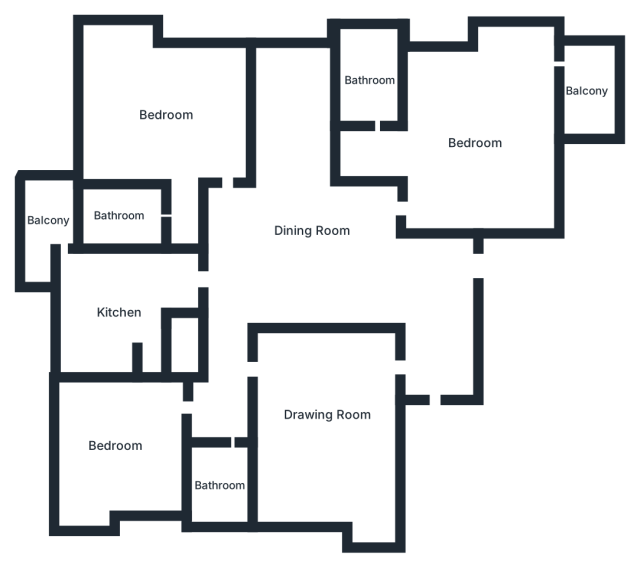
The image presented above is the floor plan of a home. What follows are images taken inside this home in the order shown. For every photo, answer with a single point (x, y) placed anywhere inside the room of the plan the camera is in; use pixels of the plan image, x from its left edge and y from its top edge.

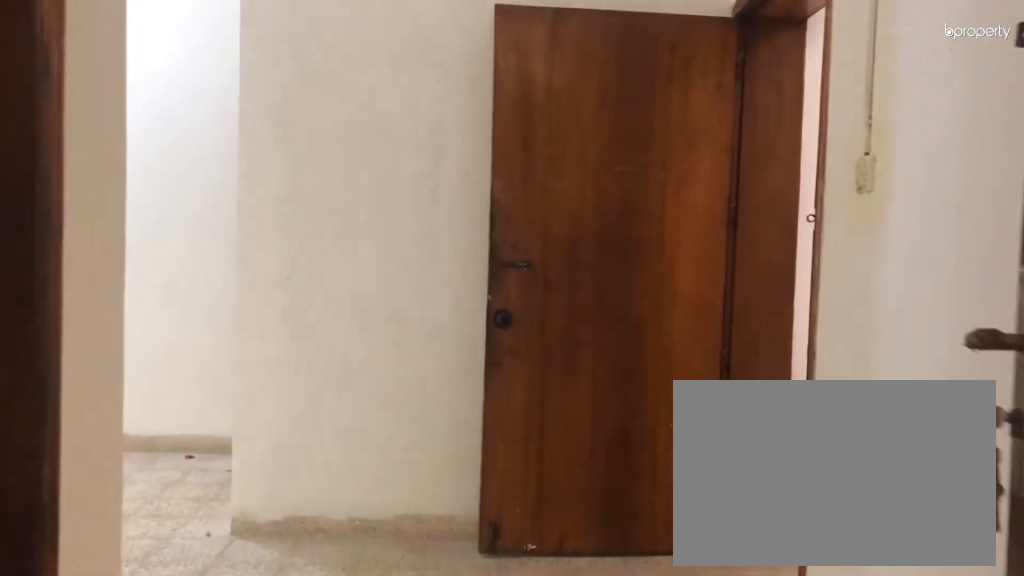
(434, 347)
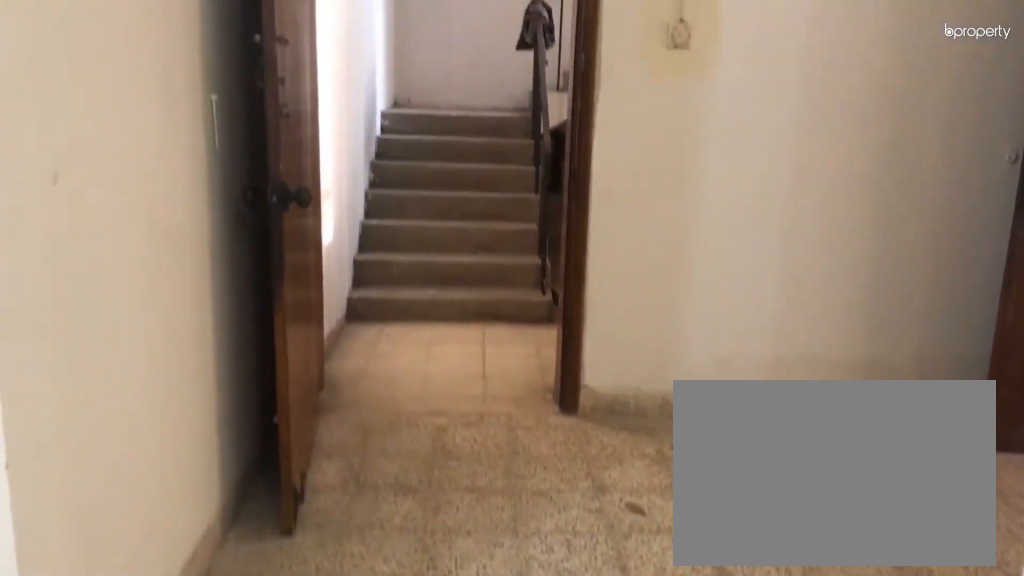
(306, 228)
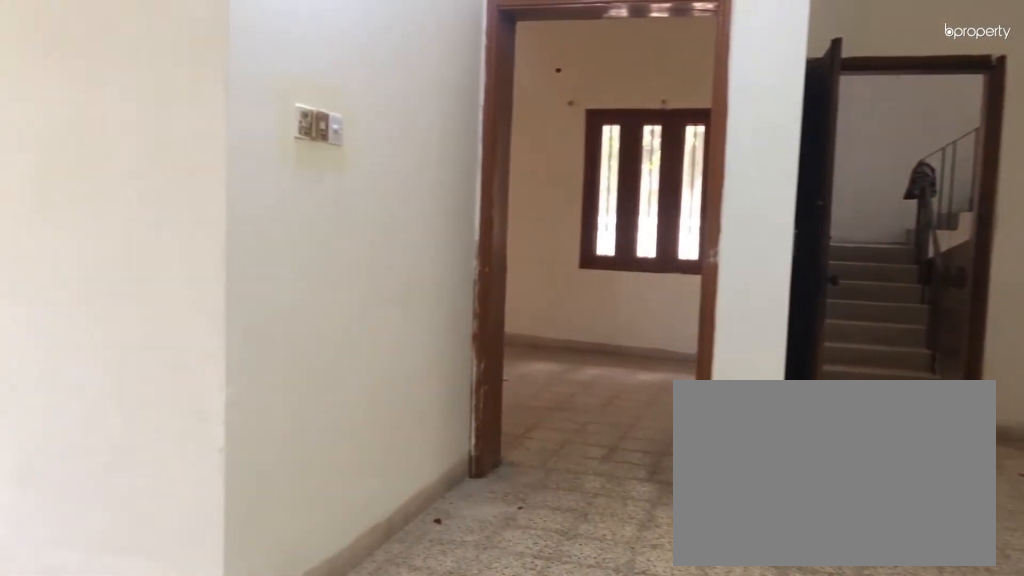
(306, 228)
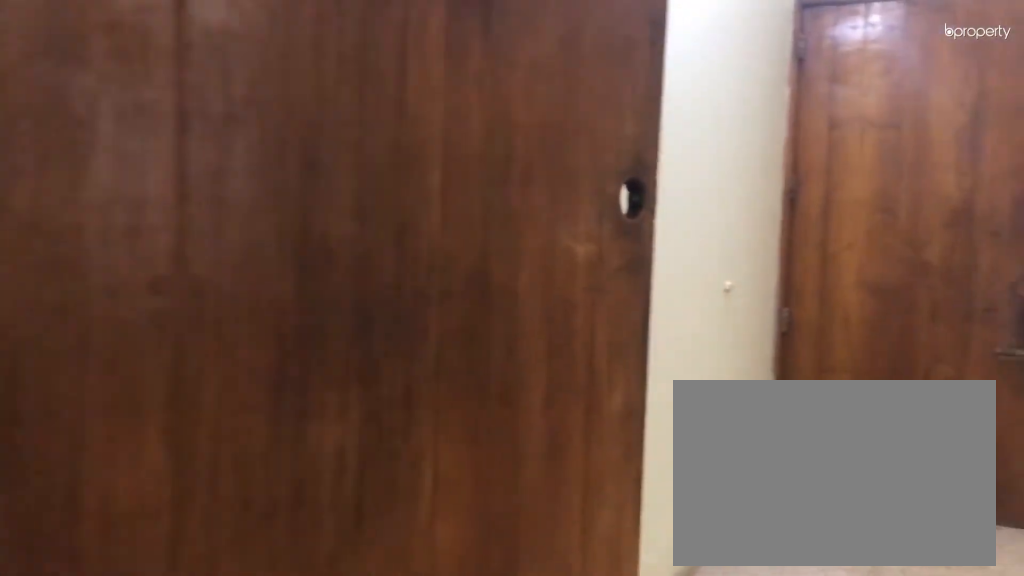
(328, 415)
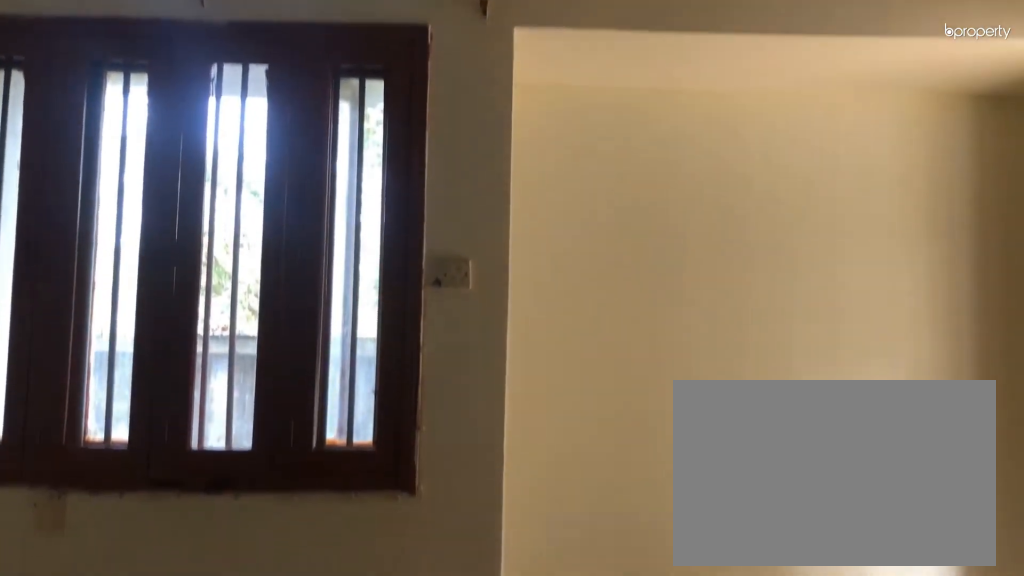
(473, 145)
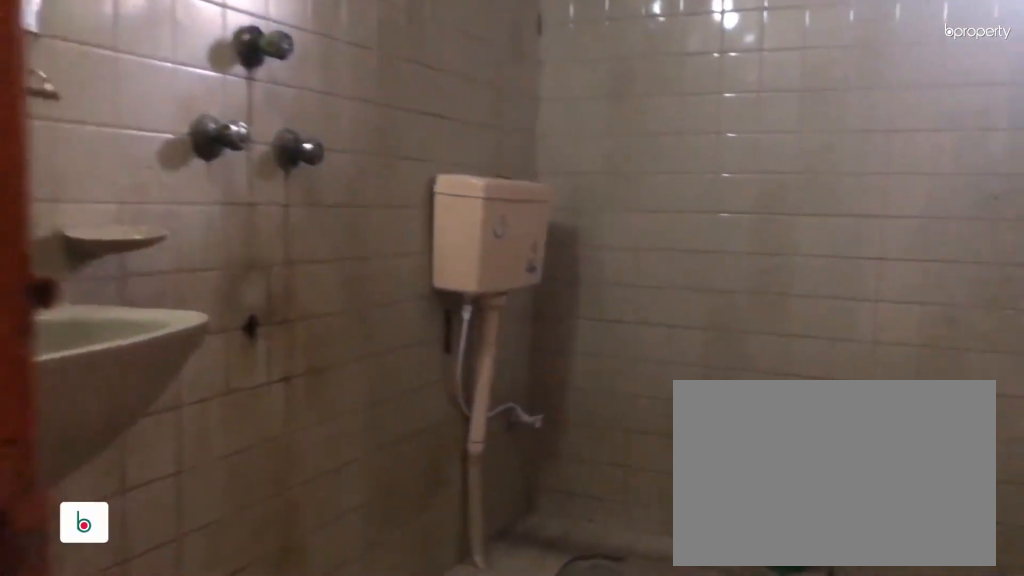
(369, 82)
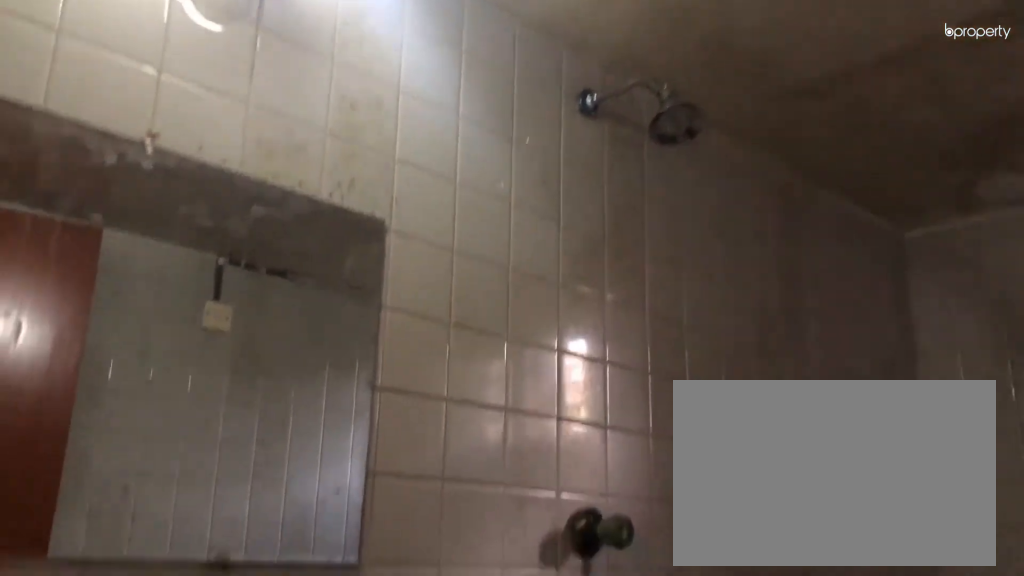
(369, 82)
